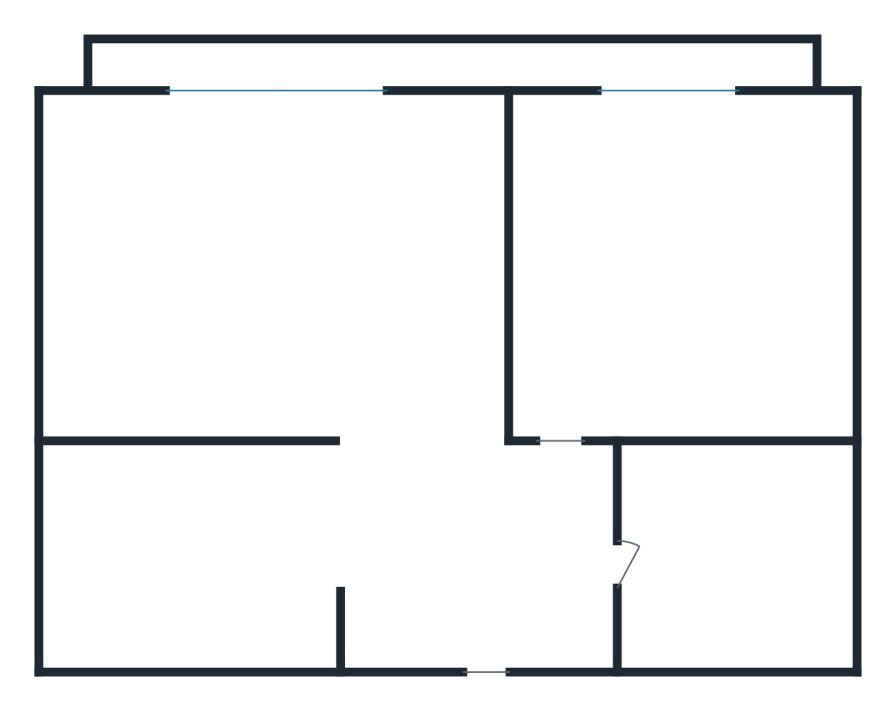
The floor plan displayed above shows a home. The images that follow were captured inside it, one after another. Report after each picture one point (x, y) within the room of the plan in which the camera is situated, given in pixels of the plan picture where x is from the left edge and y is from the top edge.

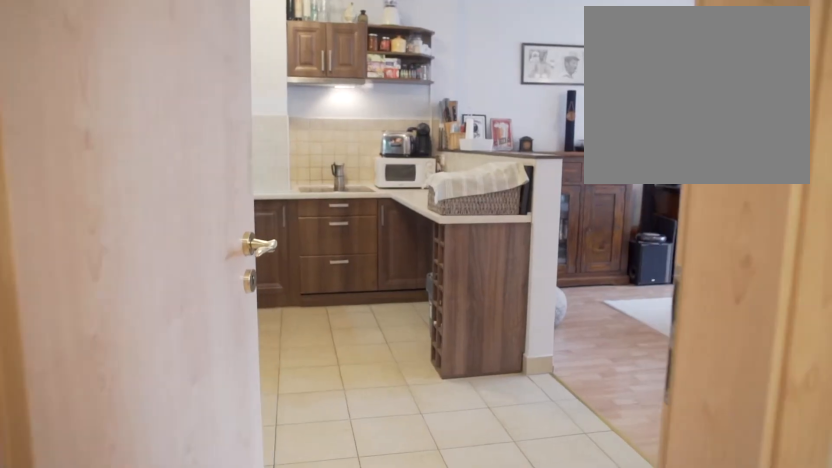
(701, 575)
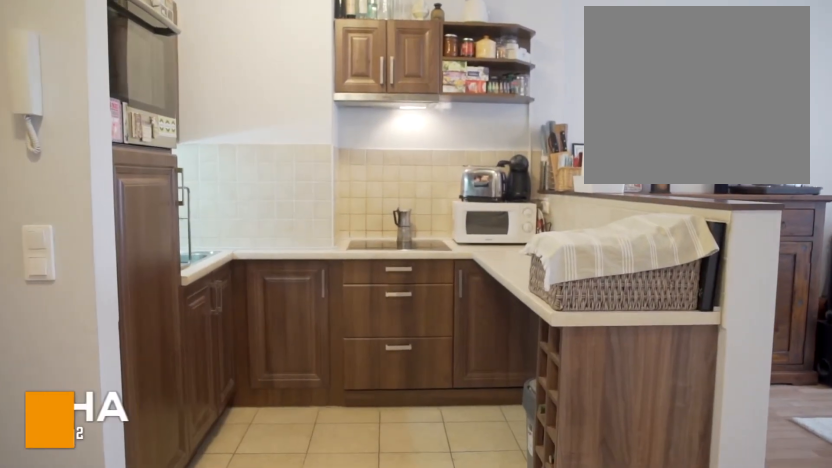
(607, 574)
